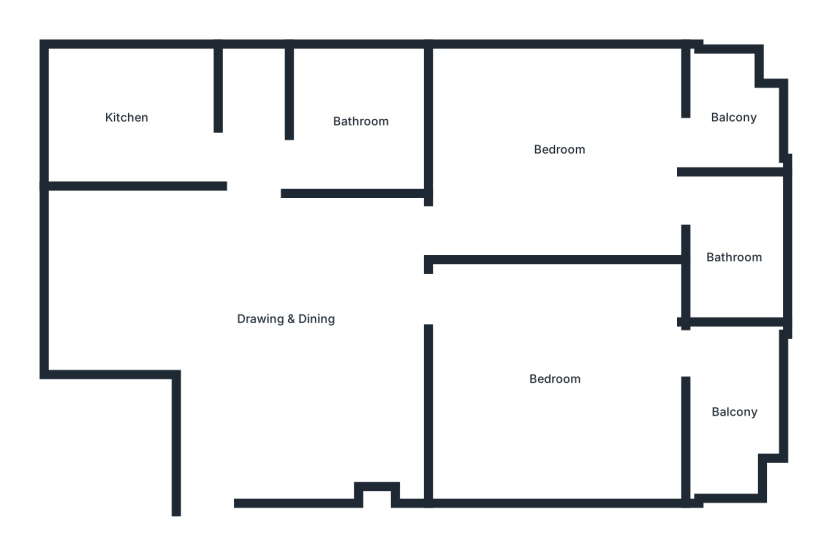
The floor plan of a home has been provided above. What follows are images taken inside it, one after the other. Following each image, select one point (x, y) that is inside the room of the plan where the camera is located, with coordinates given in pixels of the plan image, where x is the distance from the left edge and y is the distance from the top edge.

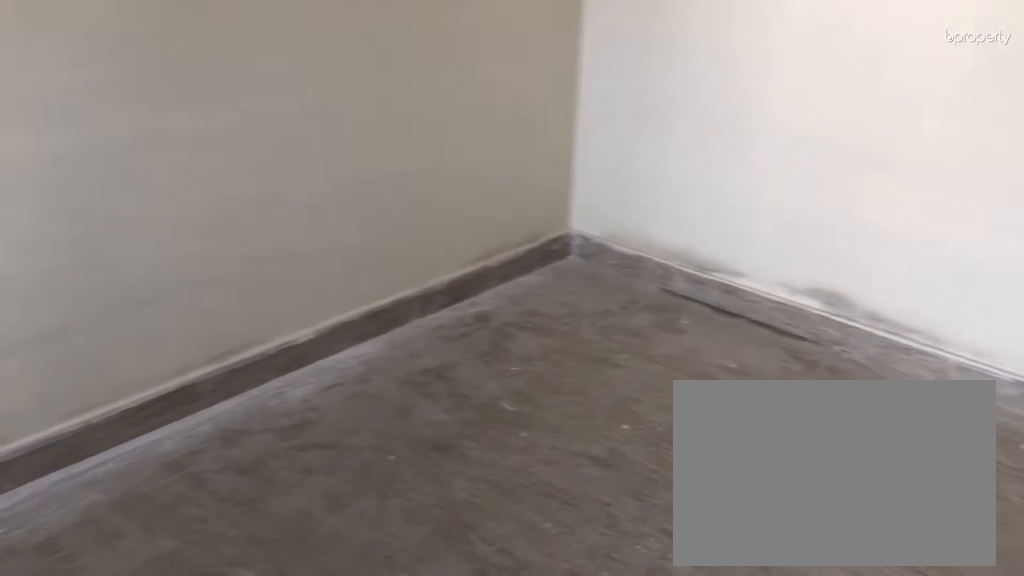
(555, 380)
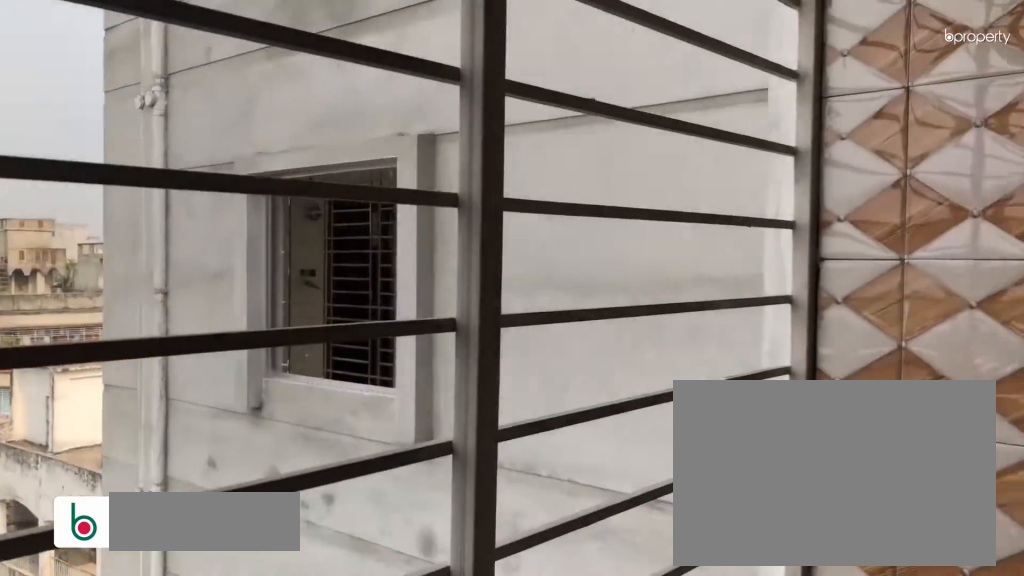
(733, 413)
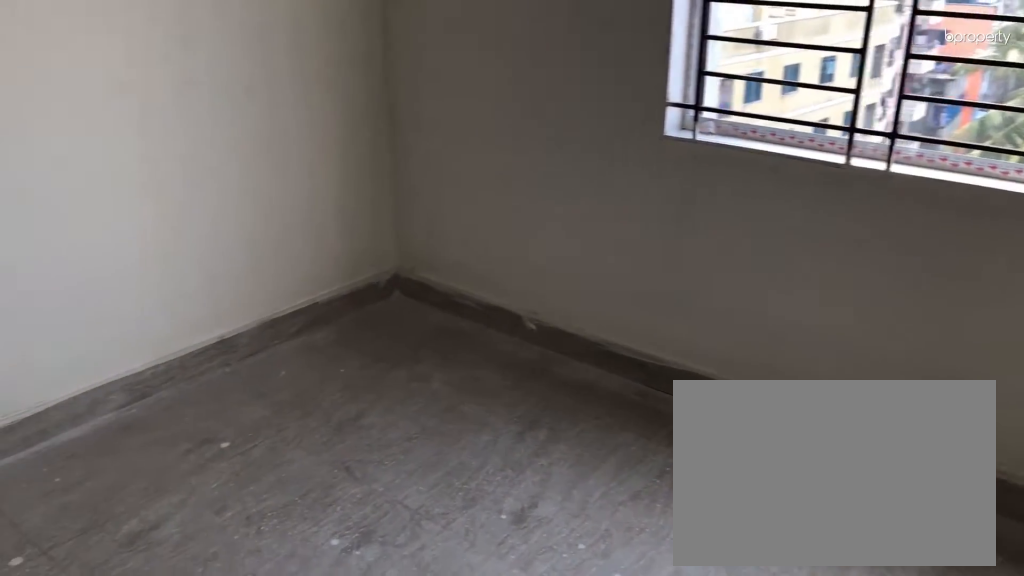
(559, 150)
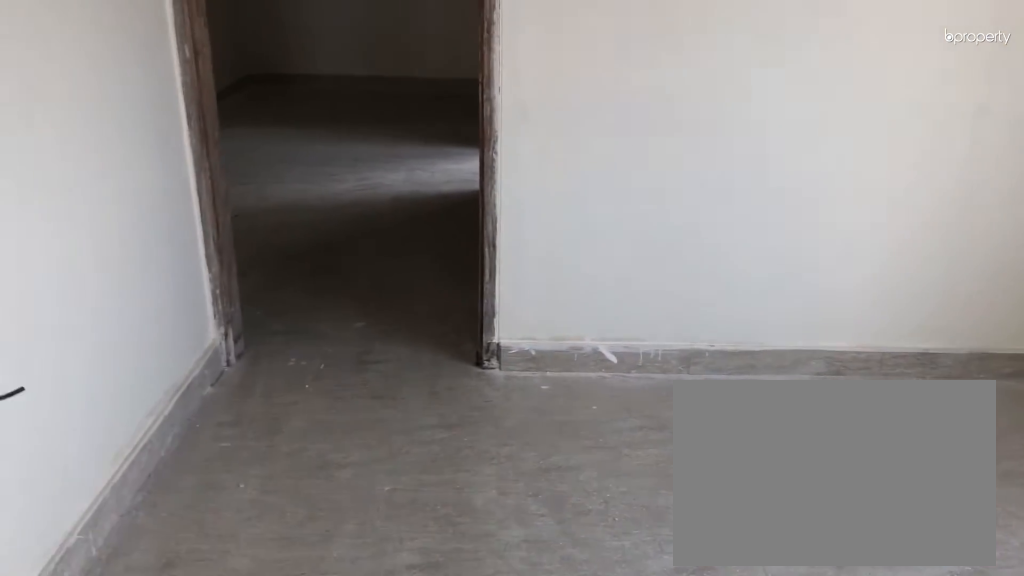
(559, 150)
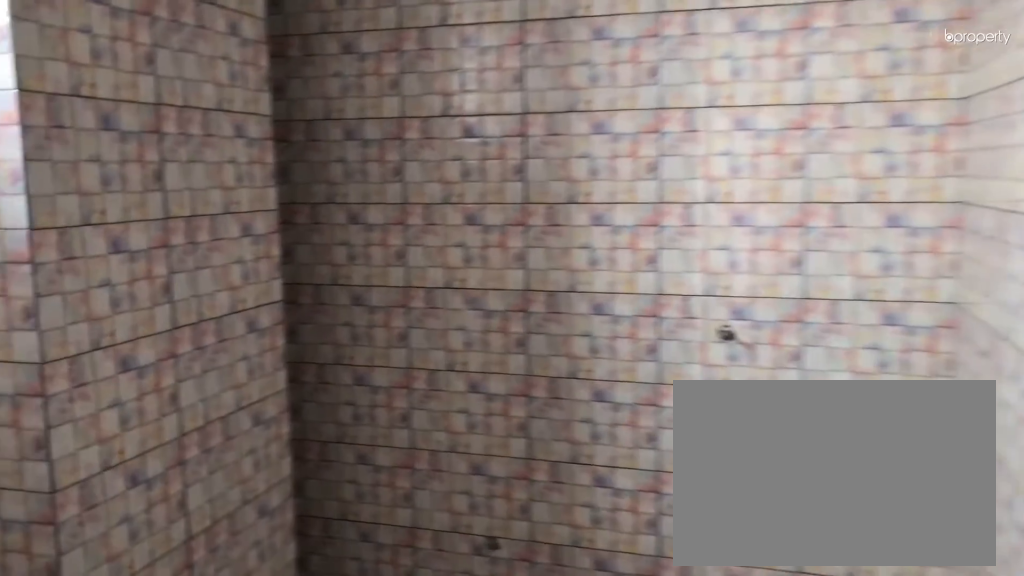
(363, 120)
